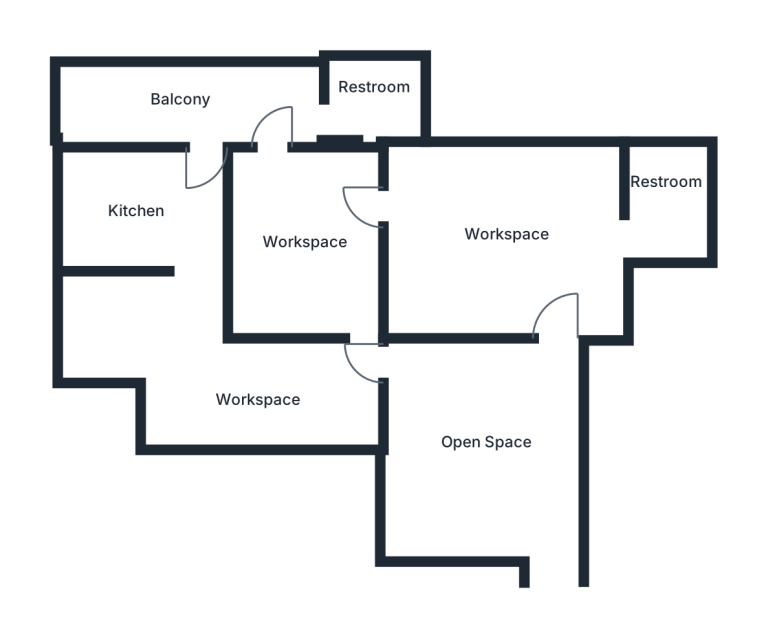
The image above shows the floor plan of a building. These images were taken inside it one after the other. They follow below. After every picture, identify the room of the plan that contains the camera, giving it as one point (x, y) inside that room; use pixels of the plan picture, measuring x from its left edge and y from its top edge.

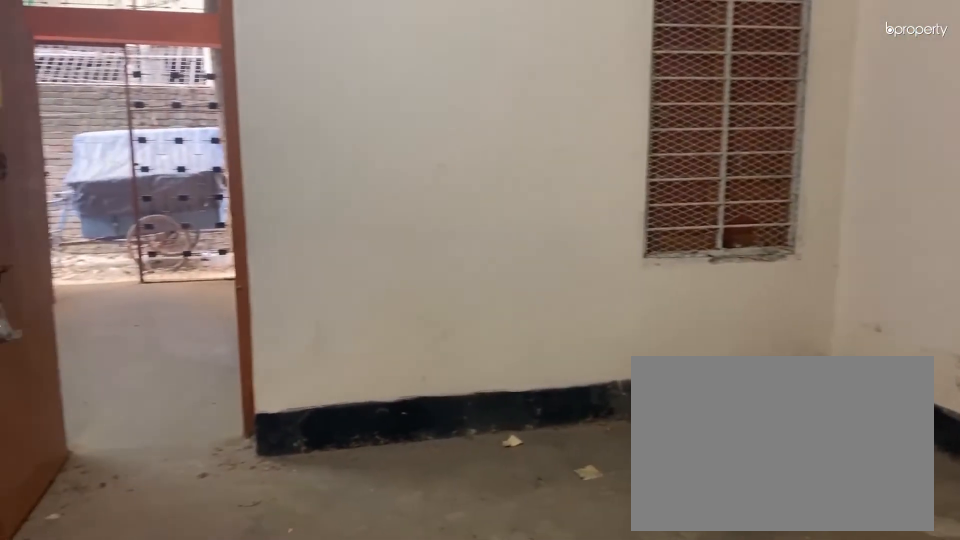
(480, 437)
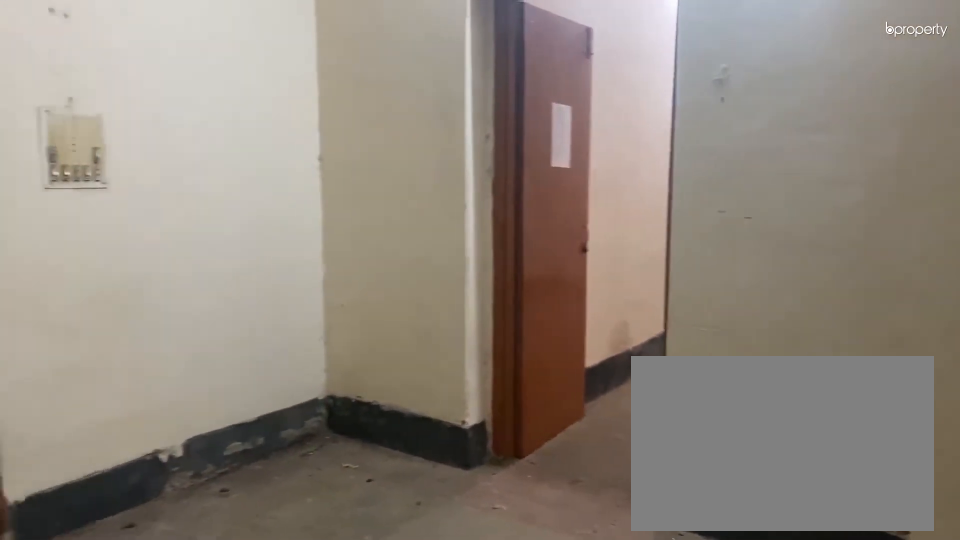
(499, 230)
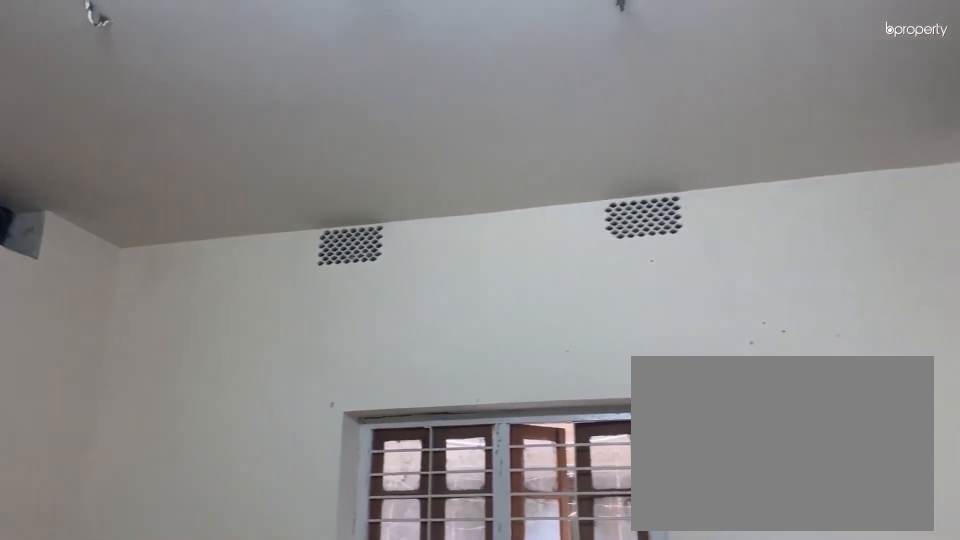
(499, 230)
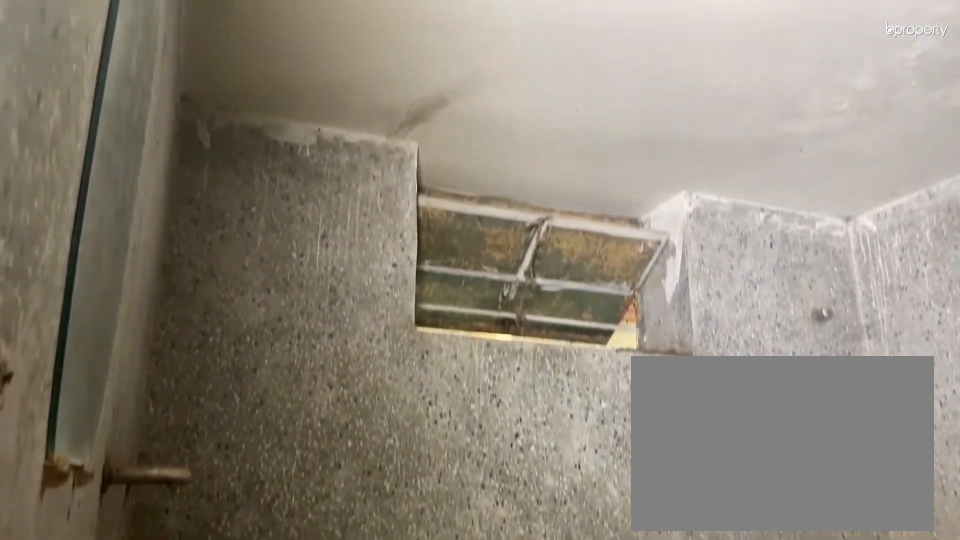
(664, 198)
